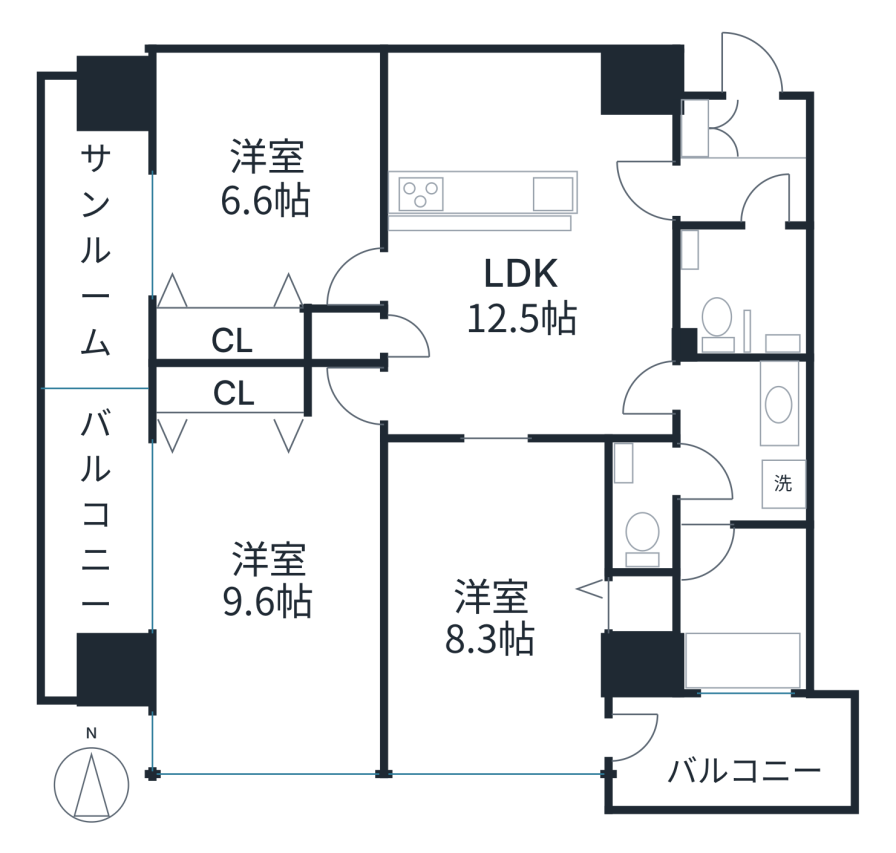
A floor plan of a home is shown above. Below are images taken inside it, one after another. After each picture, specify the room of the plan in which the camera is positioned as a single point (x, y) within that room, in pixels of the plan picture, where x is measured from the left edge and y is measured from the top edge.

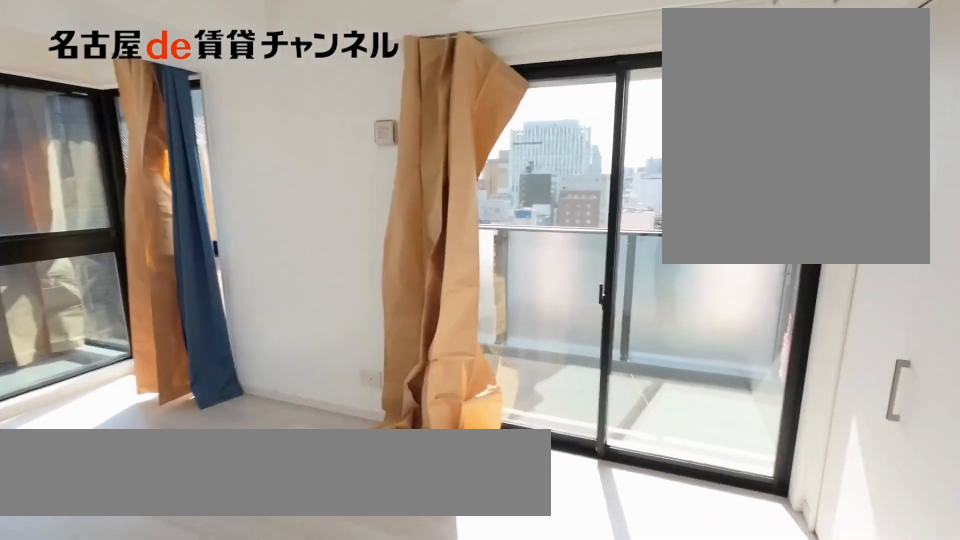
(279, 582)
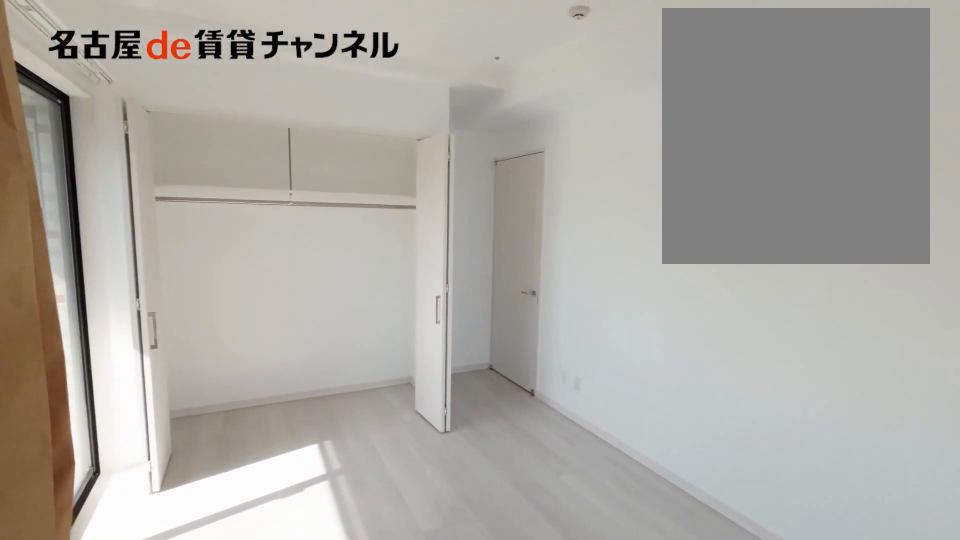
(280, 581)
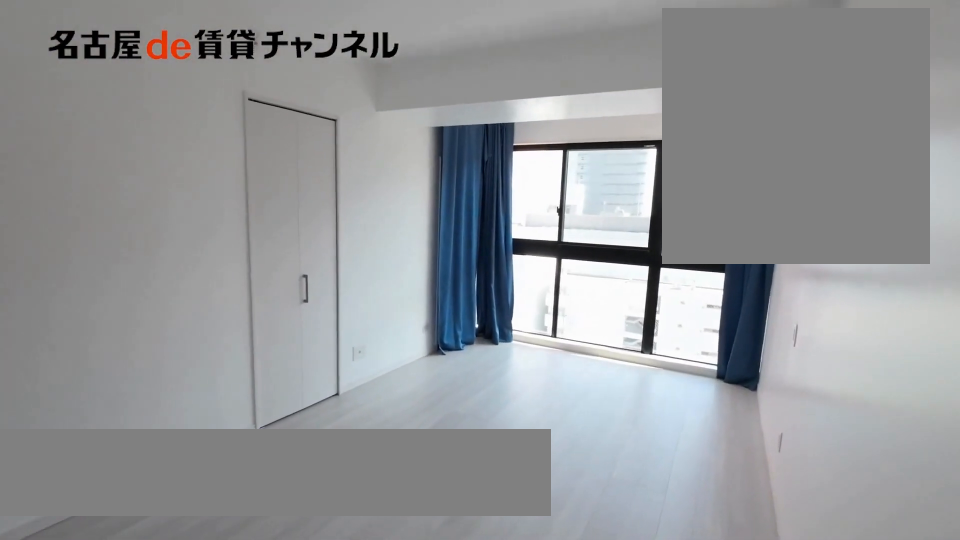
(493, 600)
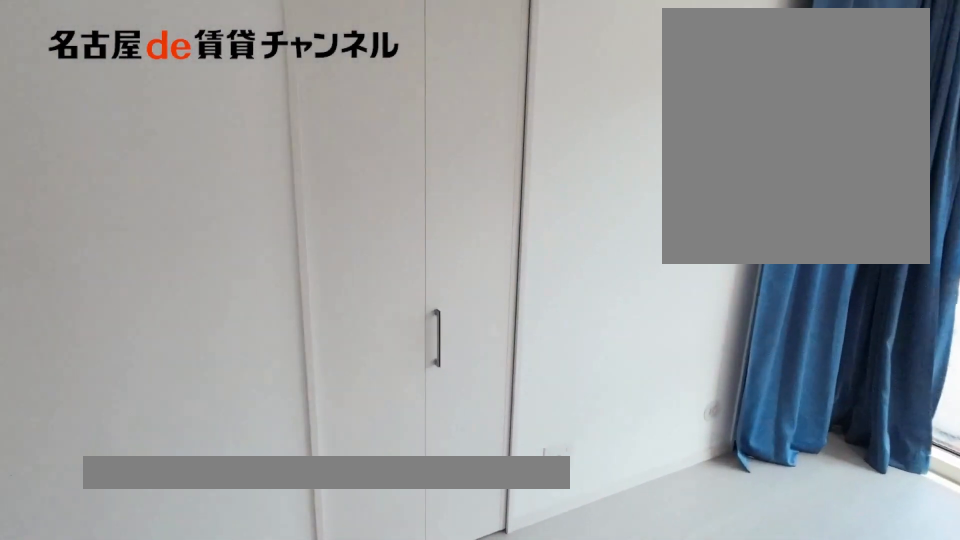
(493, 600)
